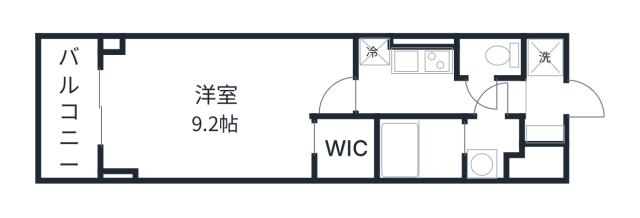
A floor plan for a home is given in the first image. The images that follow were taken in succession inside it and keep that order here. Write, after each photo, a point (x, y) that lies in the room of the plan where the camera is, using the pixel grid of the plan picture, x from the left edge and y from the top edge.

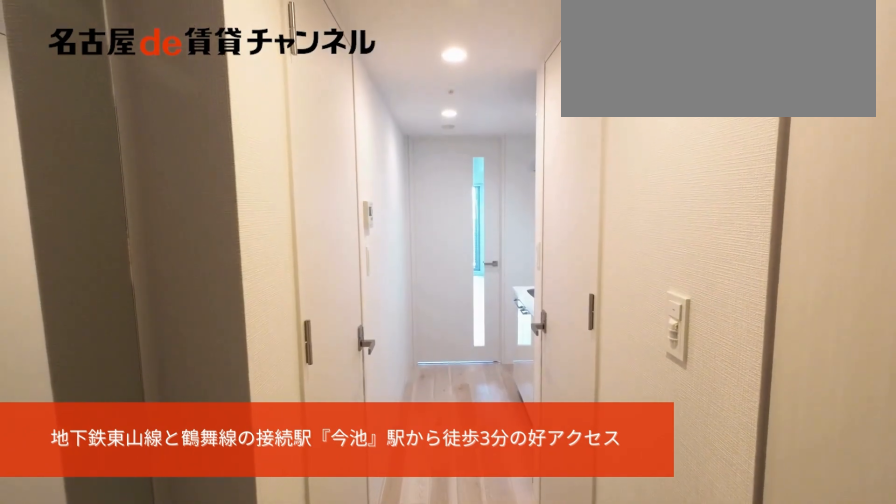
(544, 103)
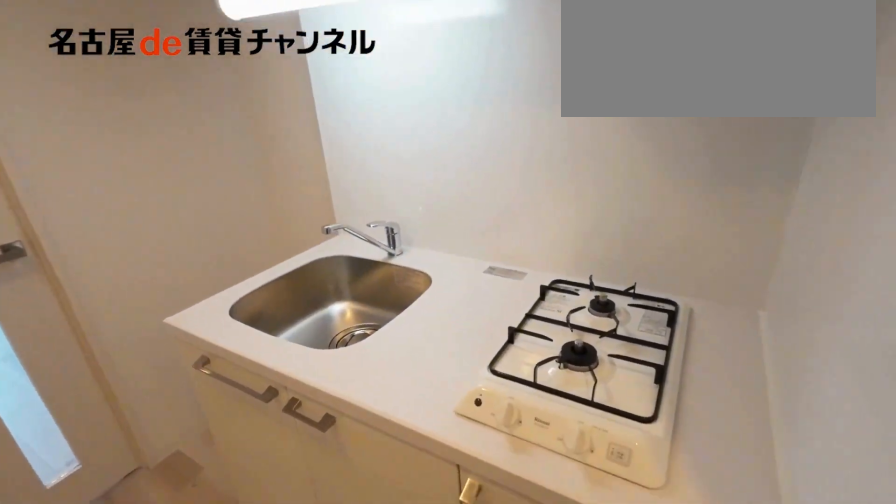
(420, 61)
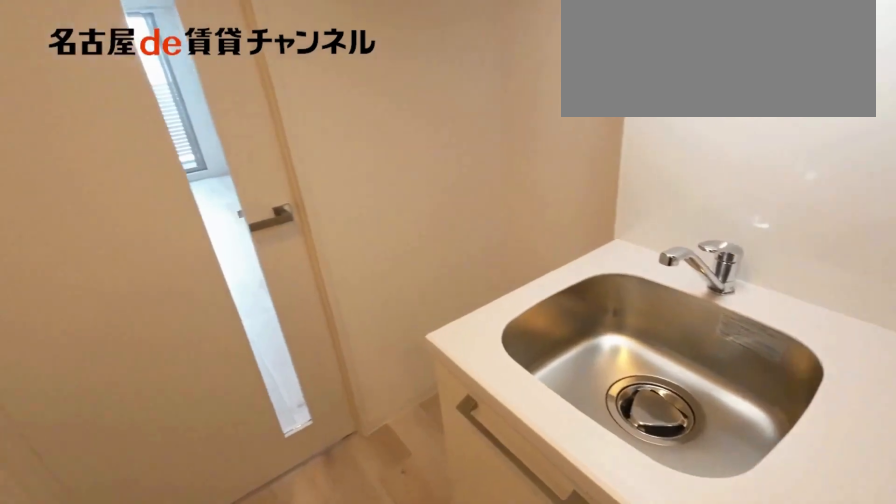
(420, 61)
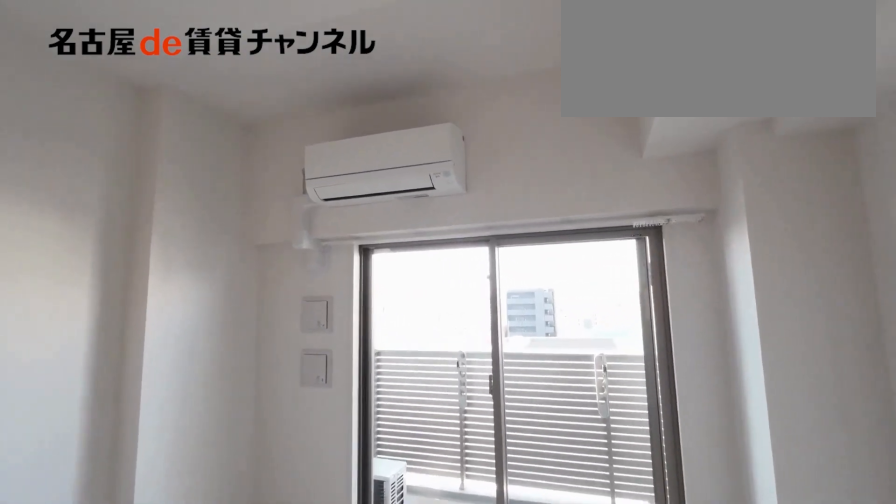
(221, 105)
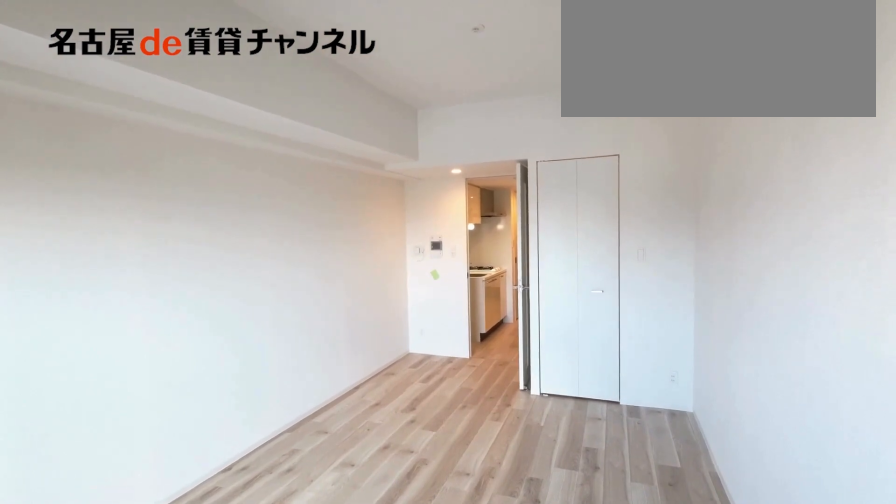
(221, 105)
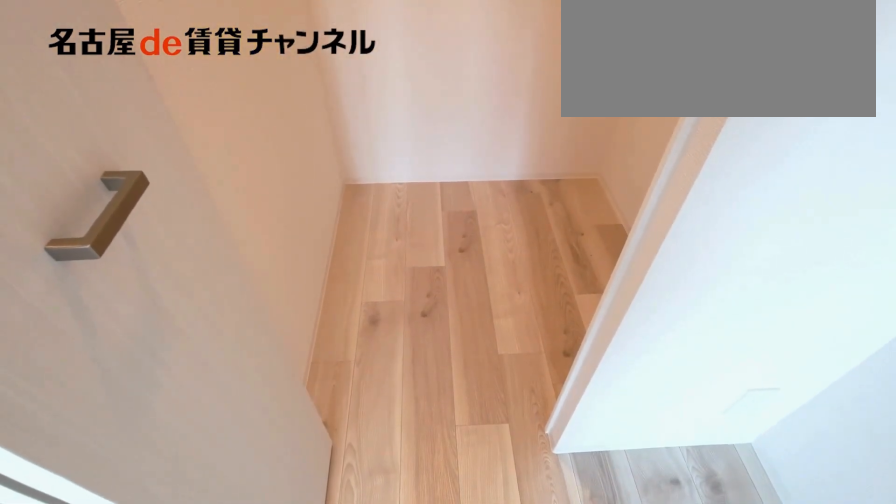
(345, 150)
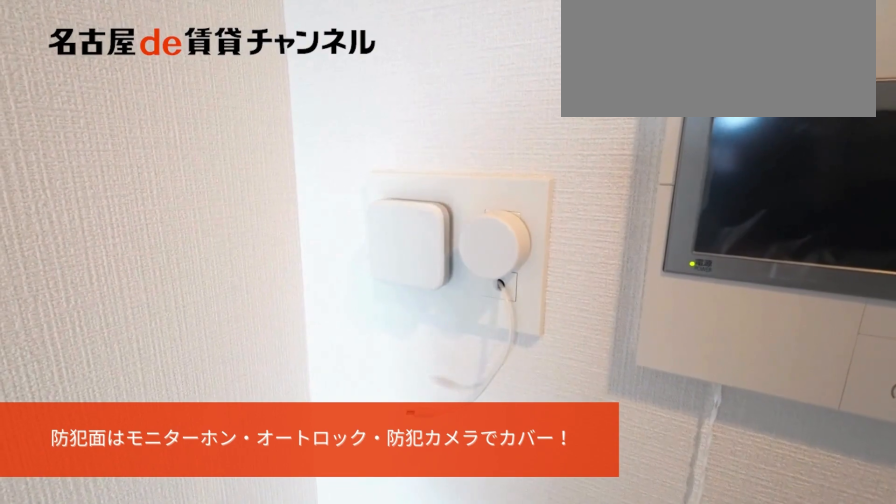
(221, 105)
